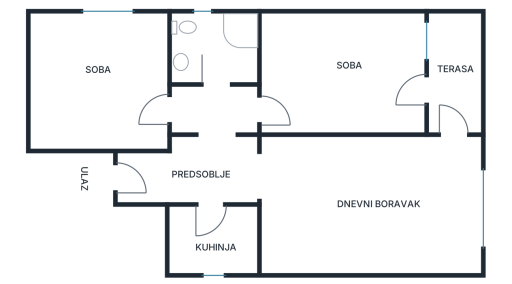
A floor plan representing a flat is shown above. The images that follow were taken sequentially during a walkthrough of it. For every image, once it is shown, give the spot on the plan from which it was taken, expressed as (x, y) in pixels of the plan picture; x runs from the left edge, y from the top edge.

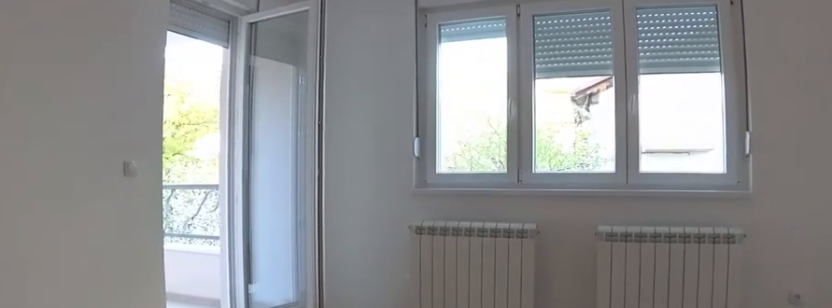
(421, 190)
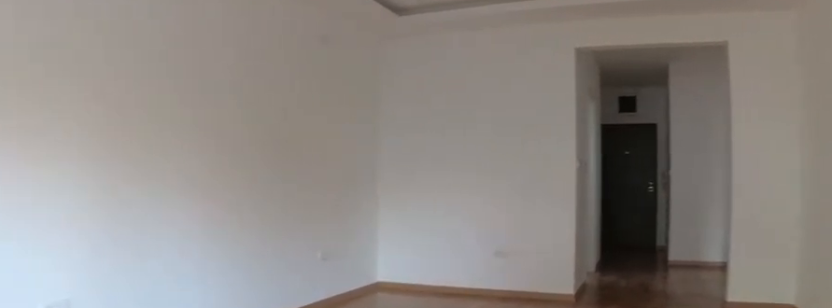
(423, 184)
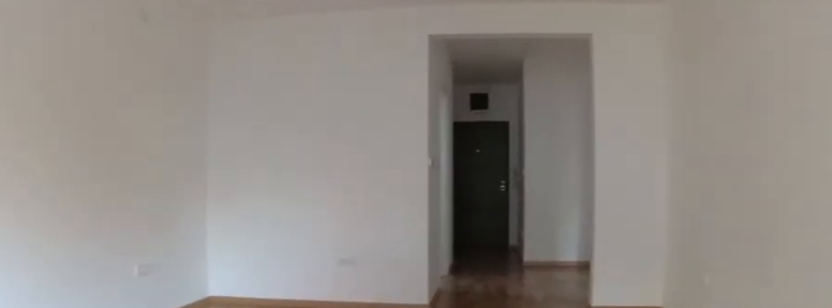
(406, 183)
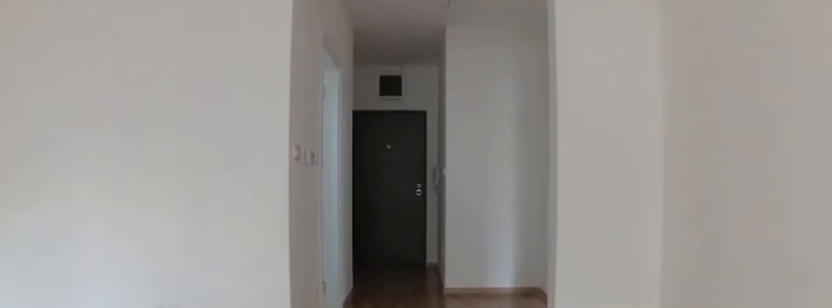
(354, 179)
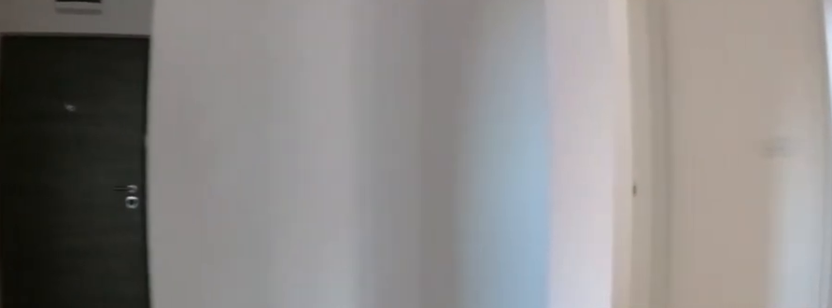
(240, 164)
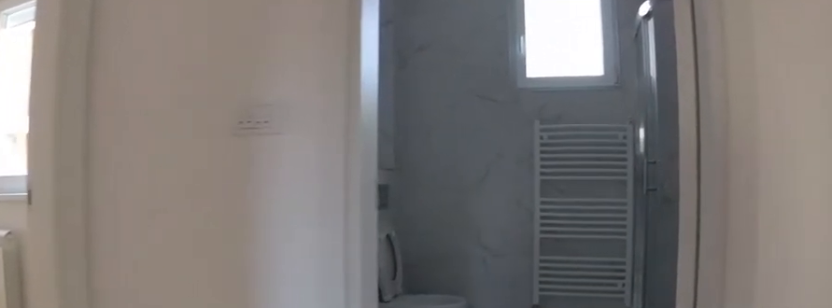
(222, 139)
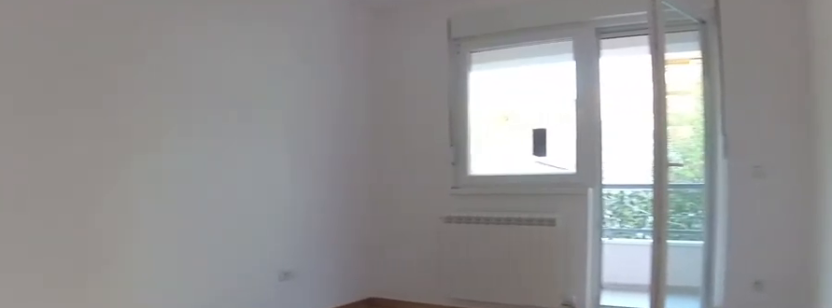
(255, 114)
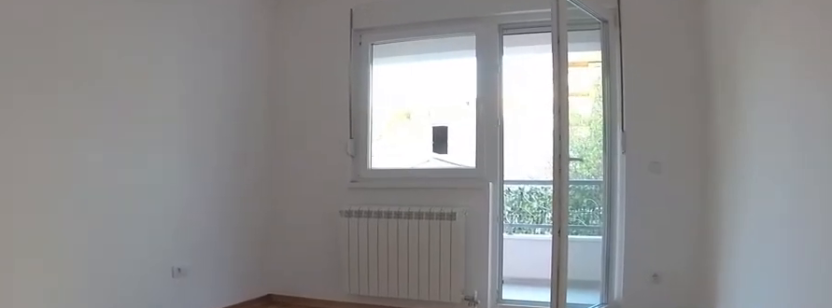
(254, 114)
